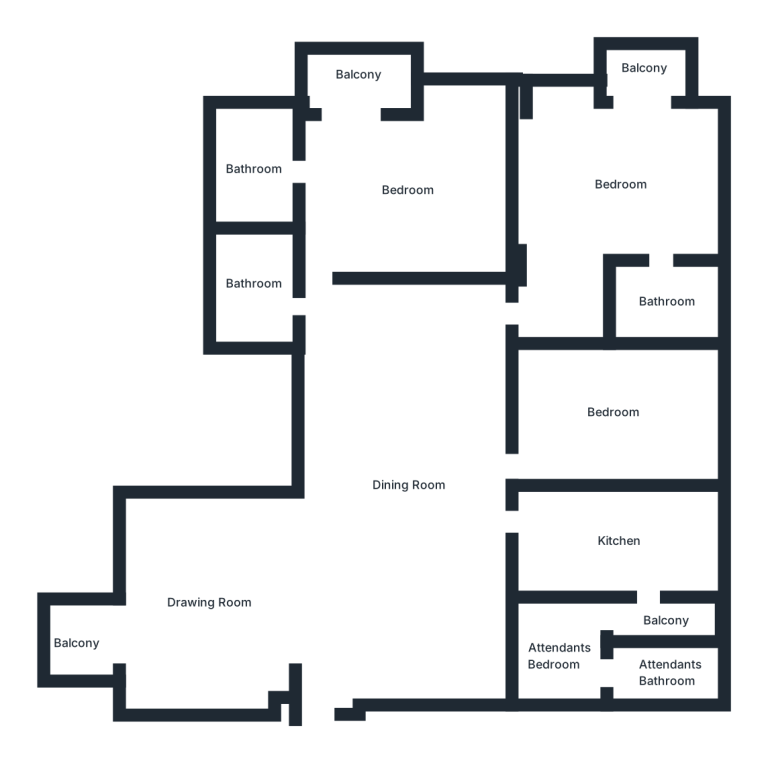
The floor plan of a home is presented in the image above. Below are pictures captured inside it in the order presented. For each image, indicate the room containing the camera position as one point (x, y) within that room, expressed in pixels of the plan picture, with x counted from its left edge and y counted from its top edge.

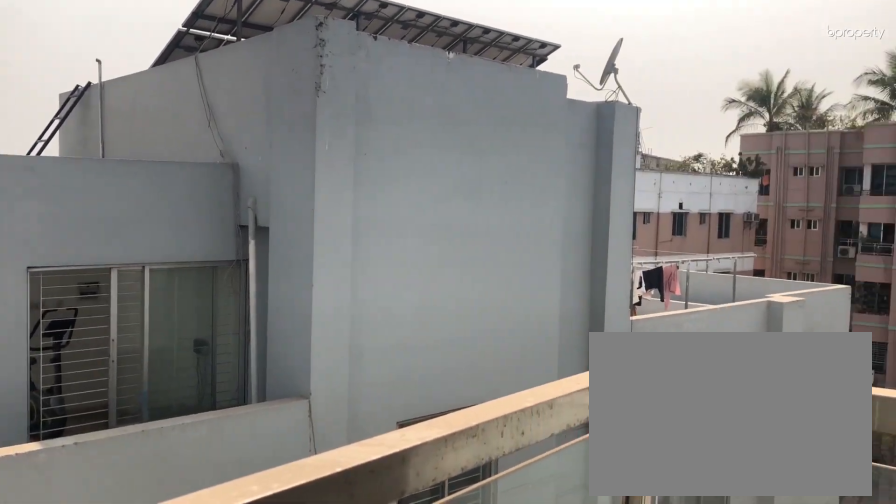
(357, 75)
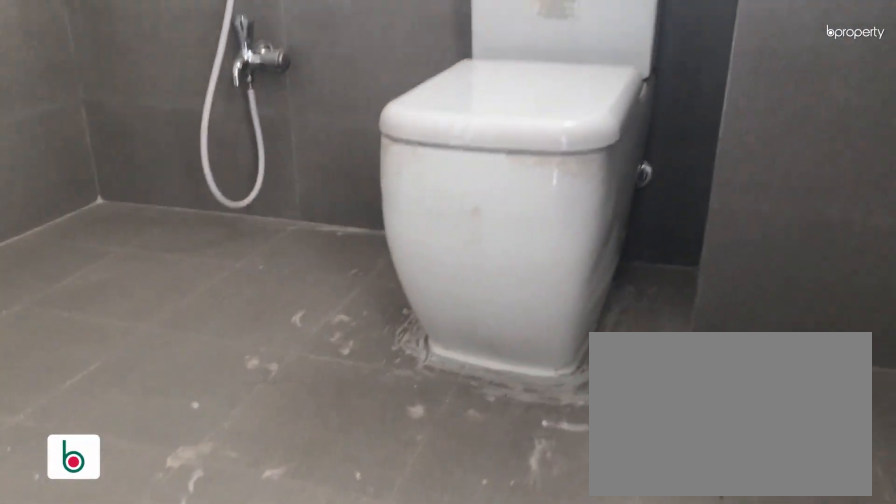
(247, 170)
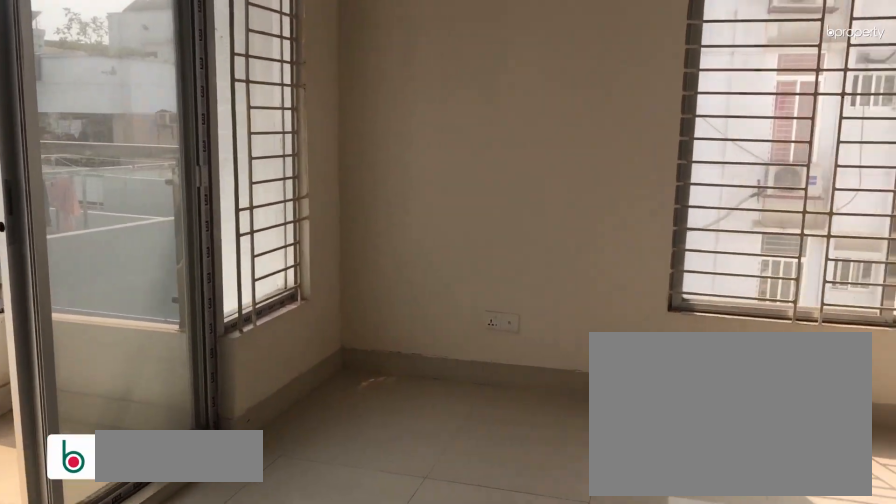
(619, 185)
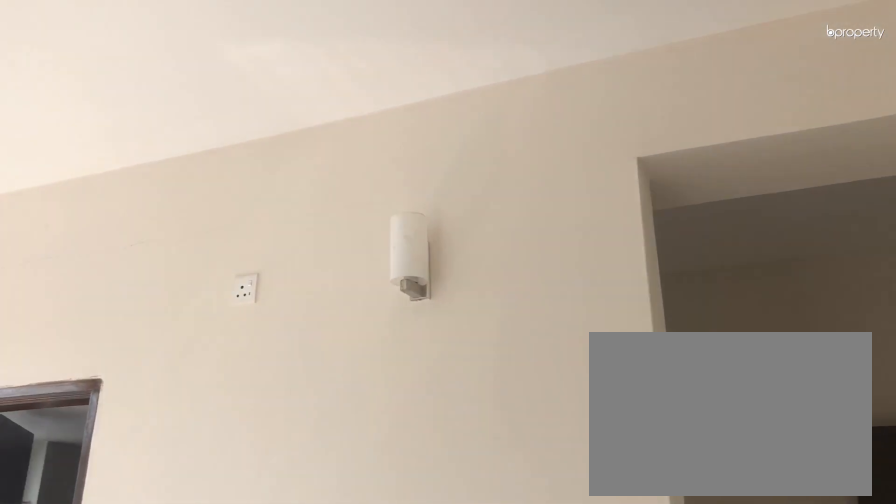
(619, 185)
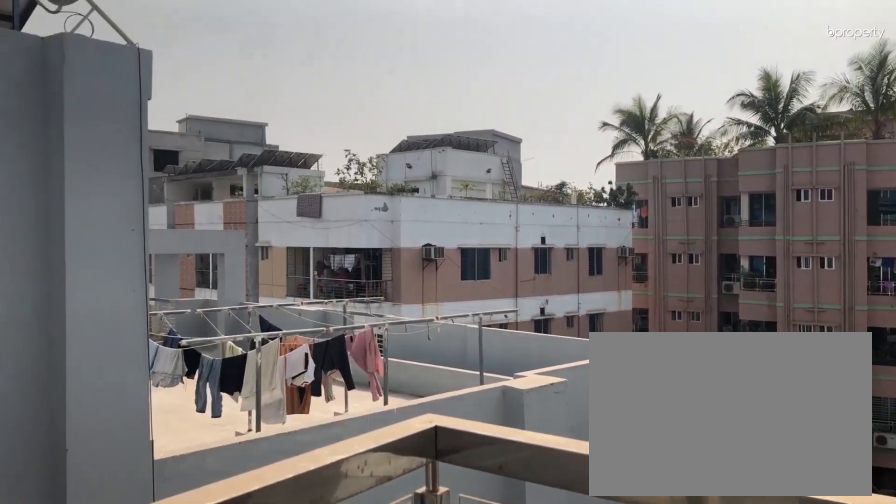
(644, 67)
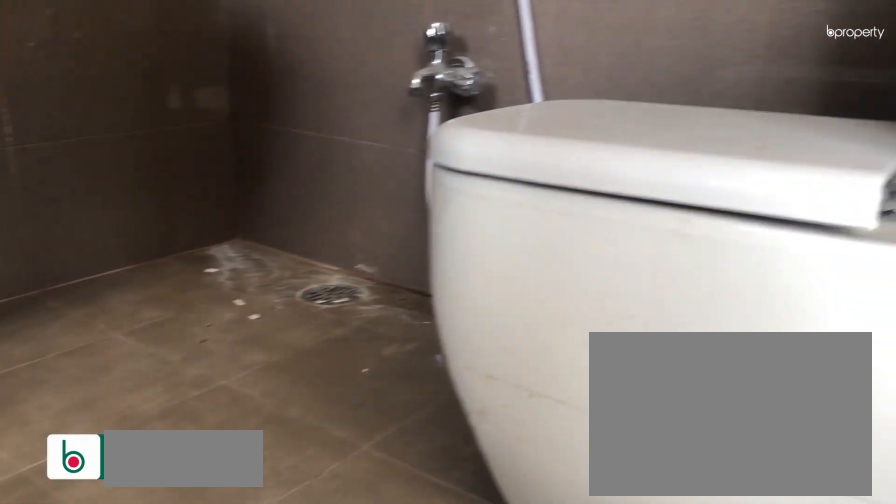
(667, 303)
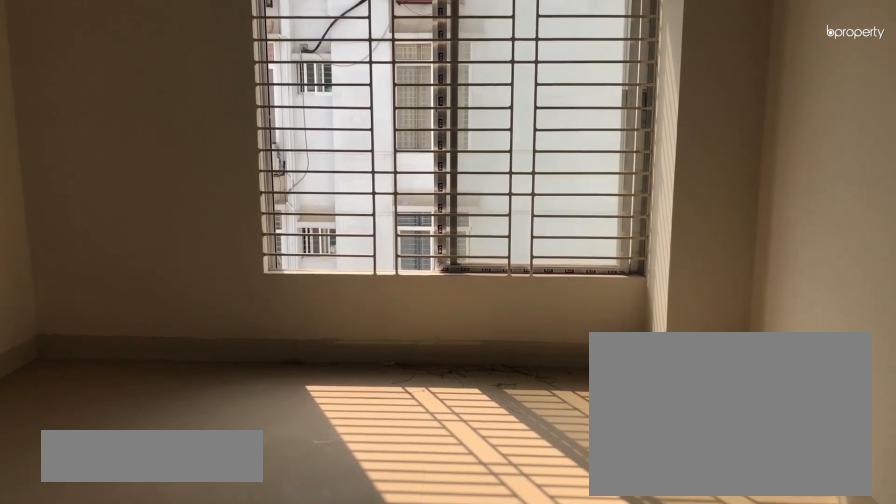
(615, 414)
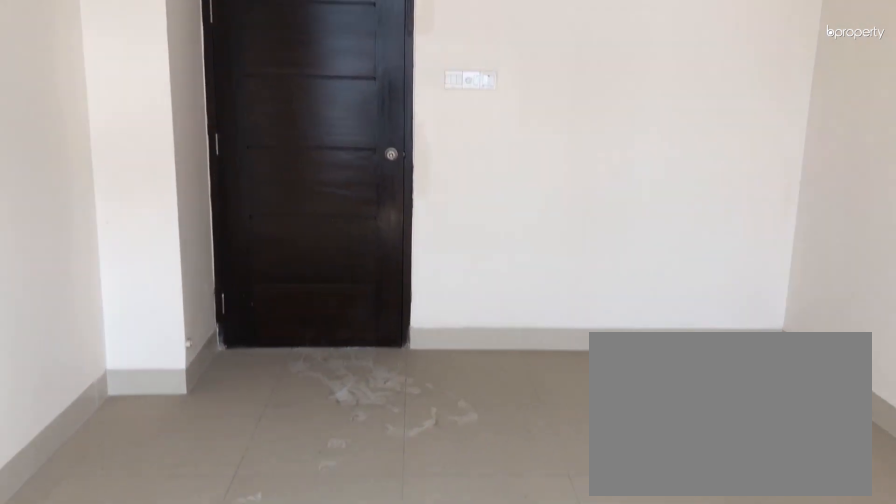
(615, 414)
